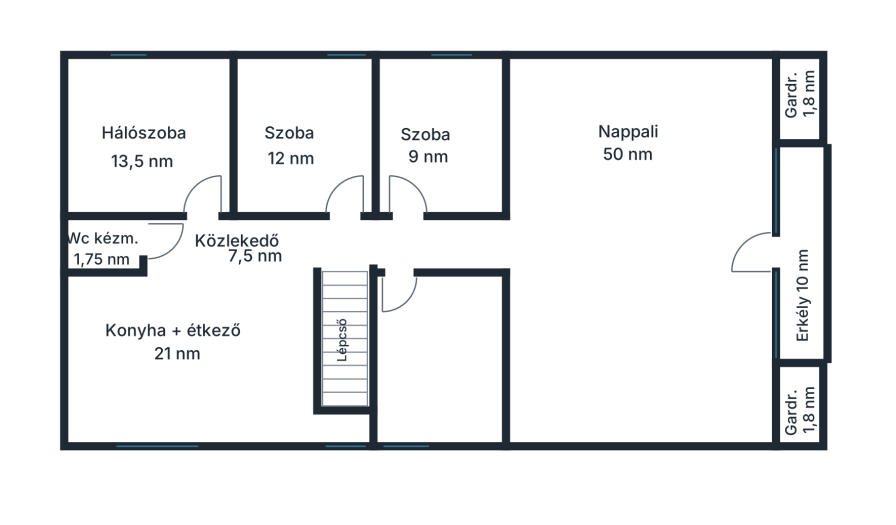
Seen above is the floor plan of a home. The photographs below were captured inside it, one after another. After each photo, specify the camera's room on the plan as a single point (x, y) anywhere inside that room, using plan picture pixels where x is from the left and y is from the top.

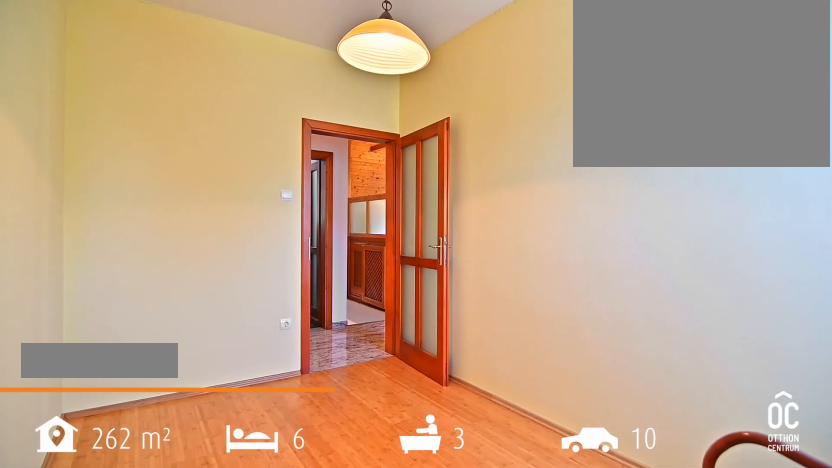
(438, 141)
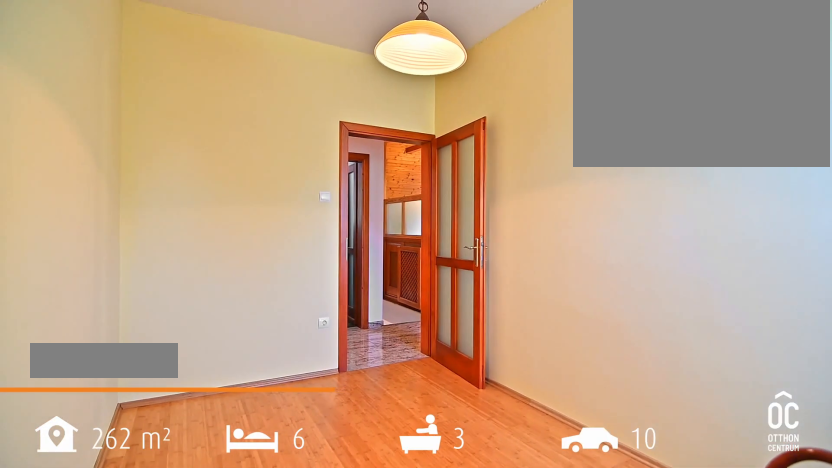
(438, 141)
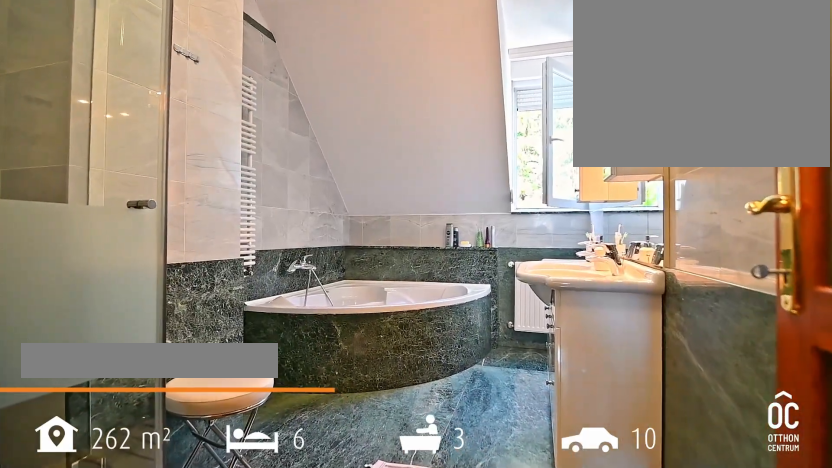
(439, 358)
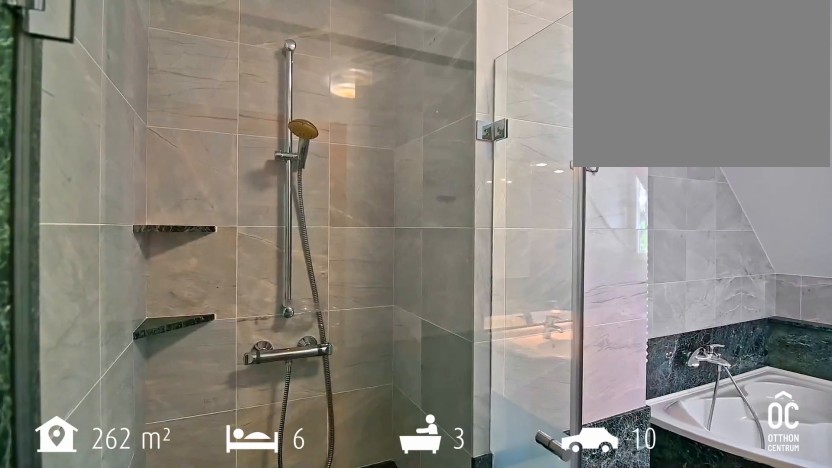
(439, 358)
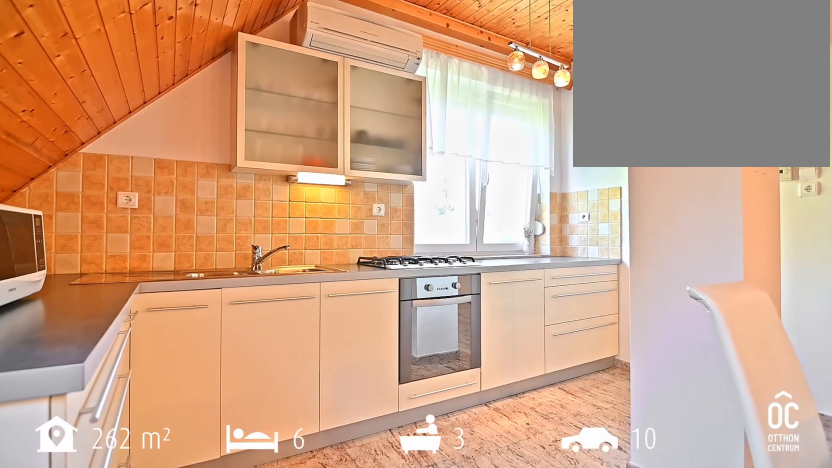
(183, 341)
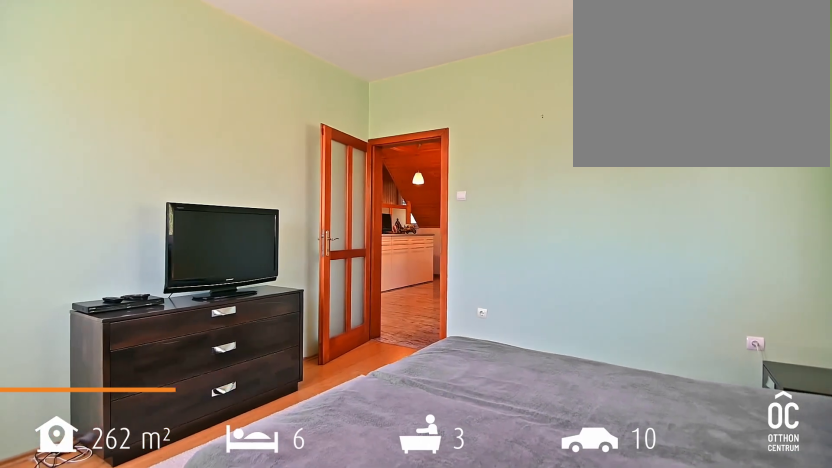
(147, 140)
